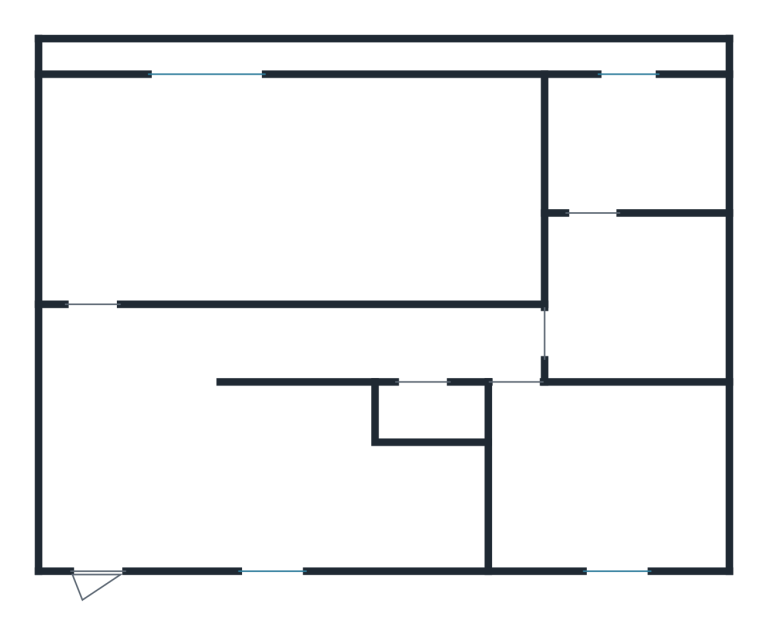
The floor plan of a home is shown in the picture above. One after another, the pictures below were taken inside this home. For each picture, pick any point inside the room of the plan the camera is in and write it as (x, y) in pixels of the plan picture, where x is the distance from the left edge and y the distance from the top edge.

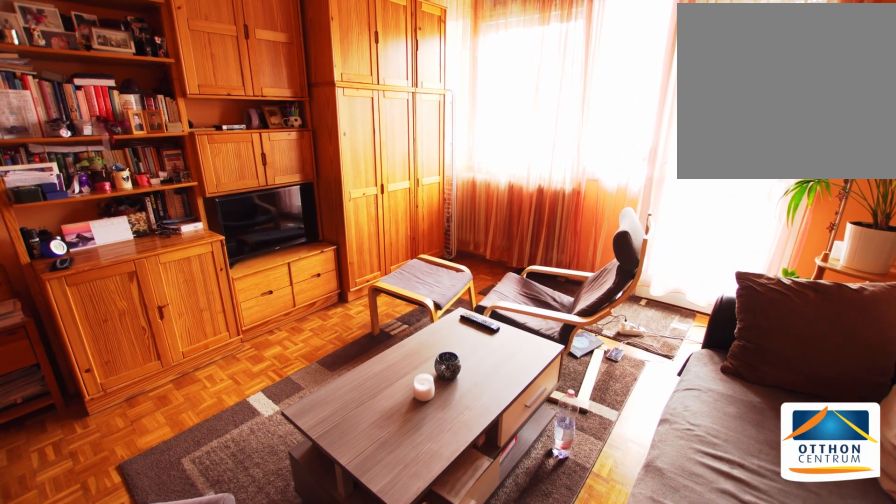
(286, 183)
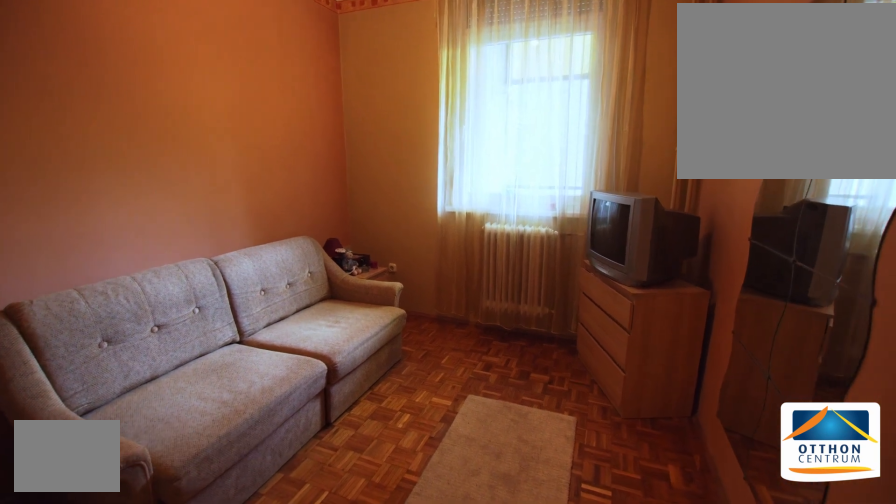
(614, 476)
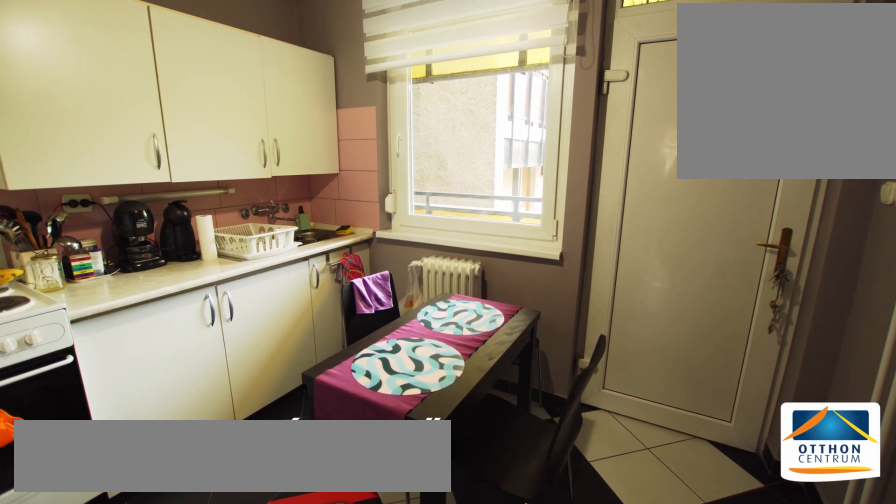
(266, 475)
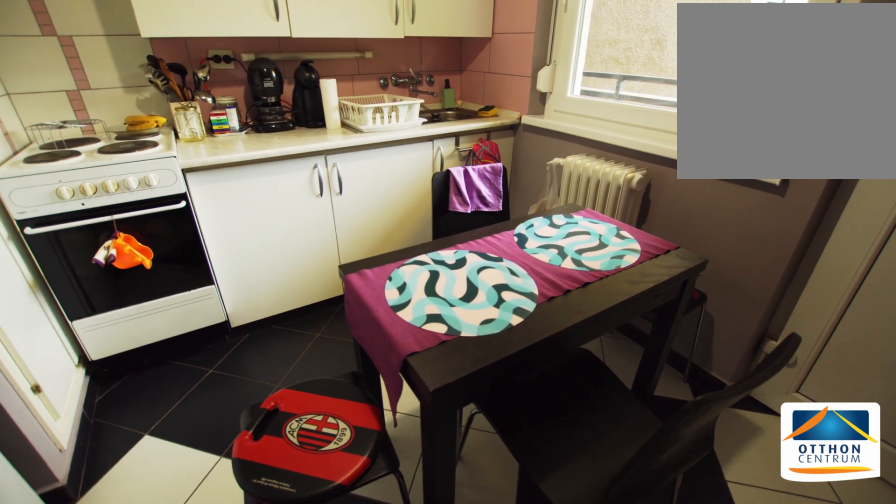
(266, 476)
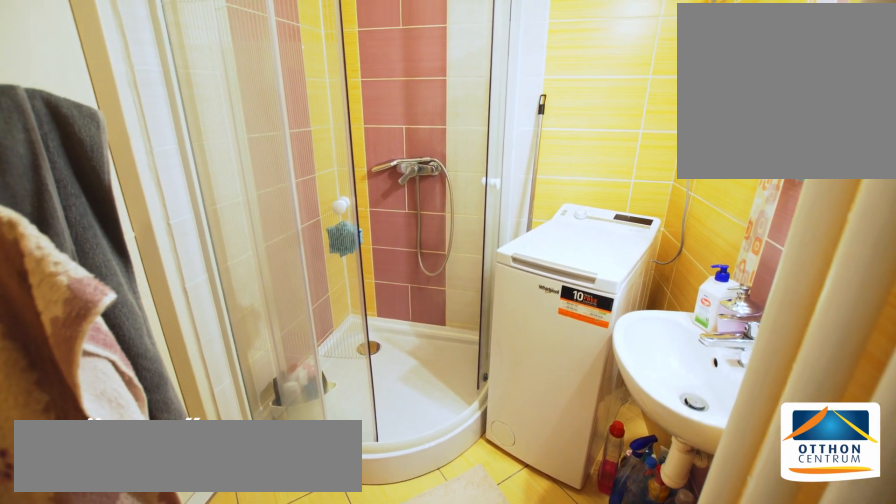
(647, 305)
